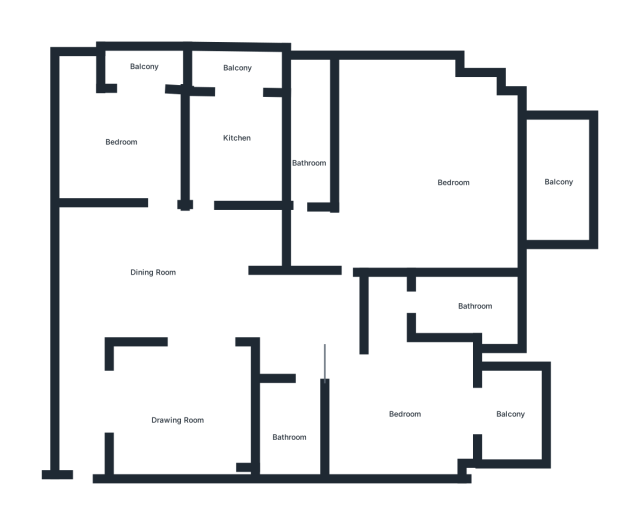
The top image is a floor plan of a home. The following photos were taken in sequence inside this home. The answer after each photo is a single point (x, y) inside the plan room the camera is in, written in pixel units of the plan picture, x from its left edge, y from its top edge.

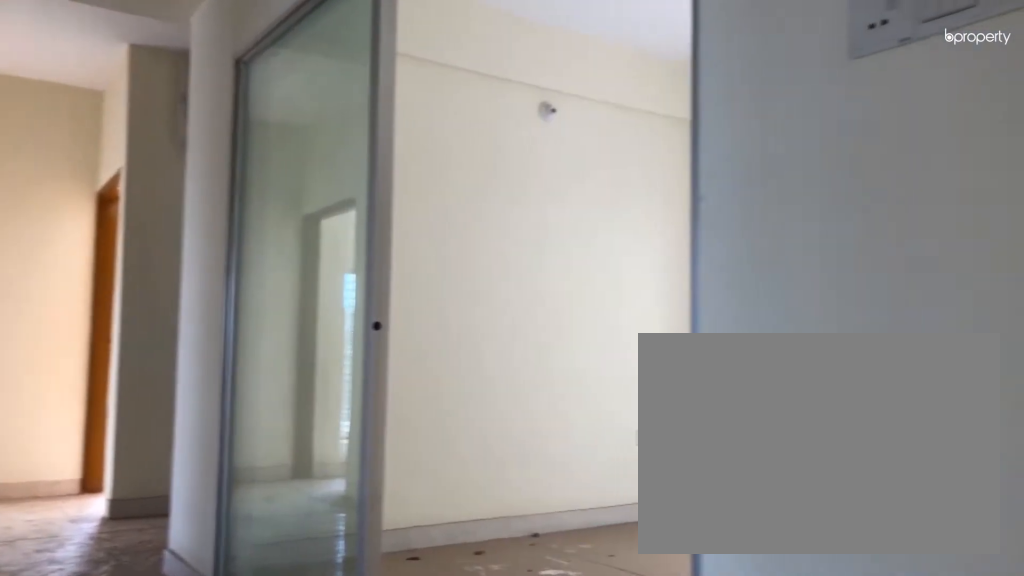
(179, 268)
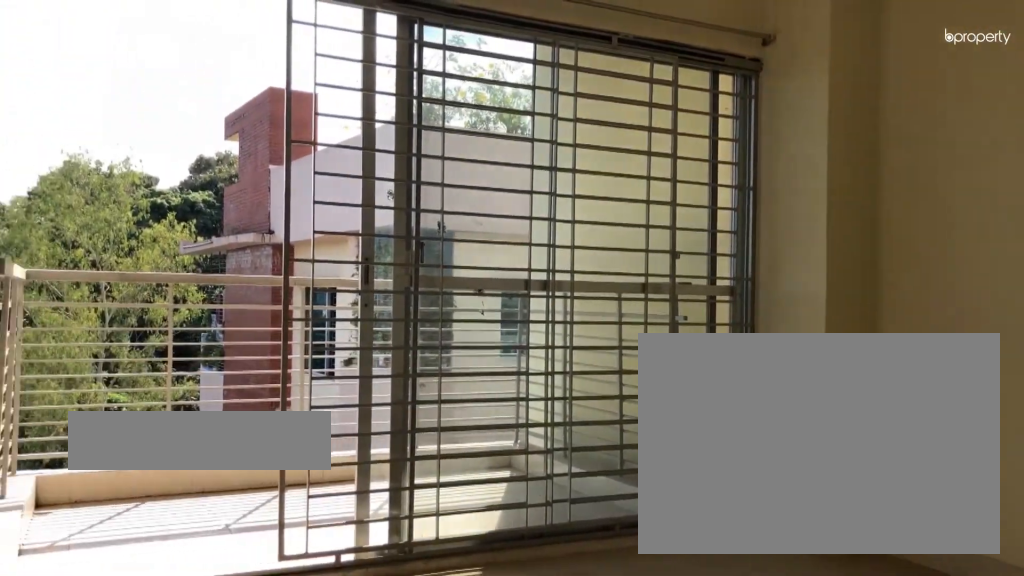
(409, 396)
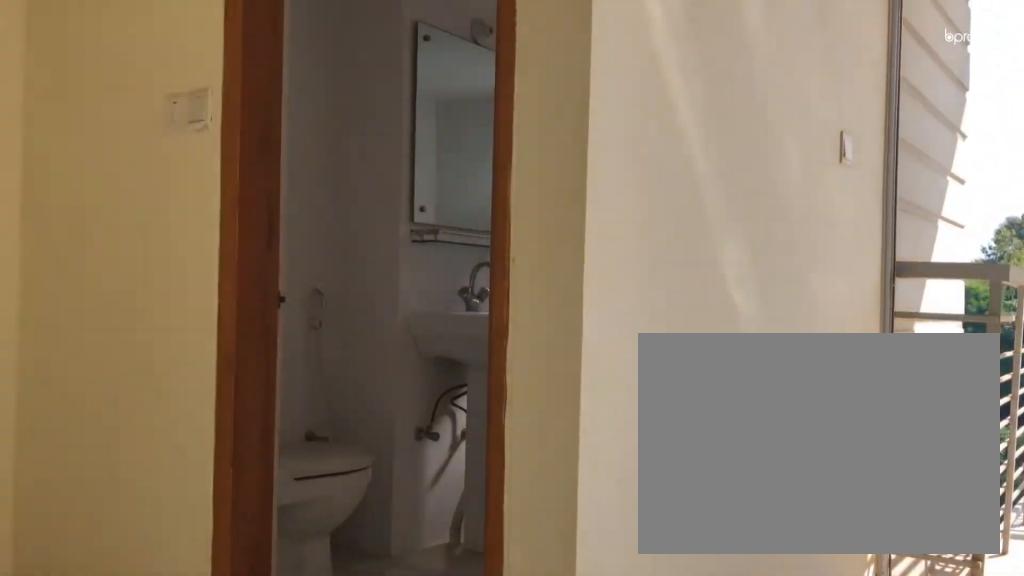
(409, 396)
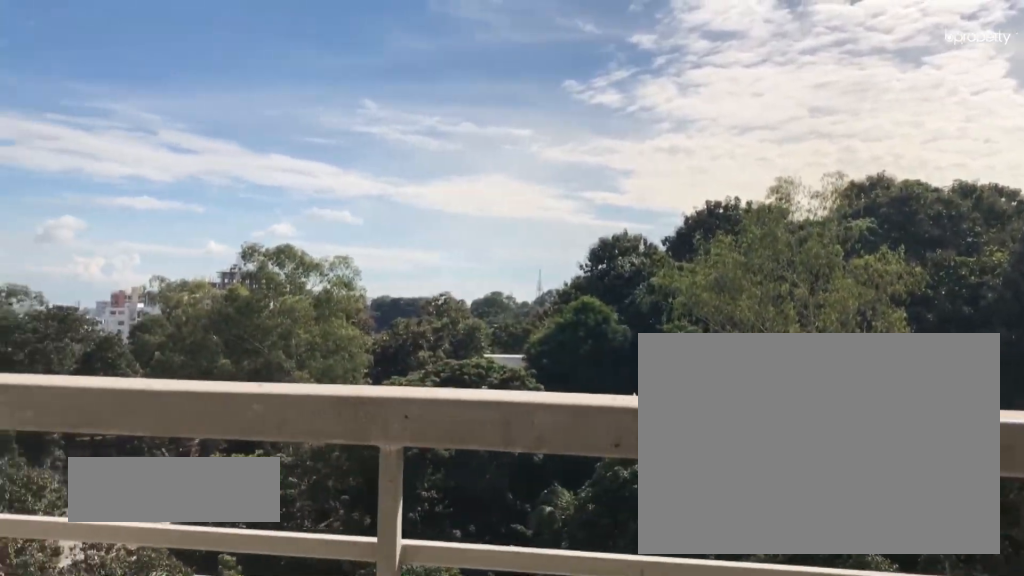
(560, 181)
